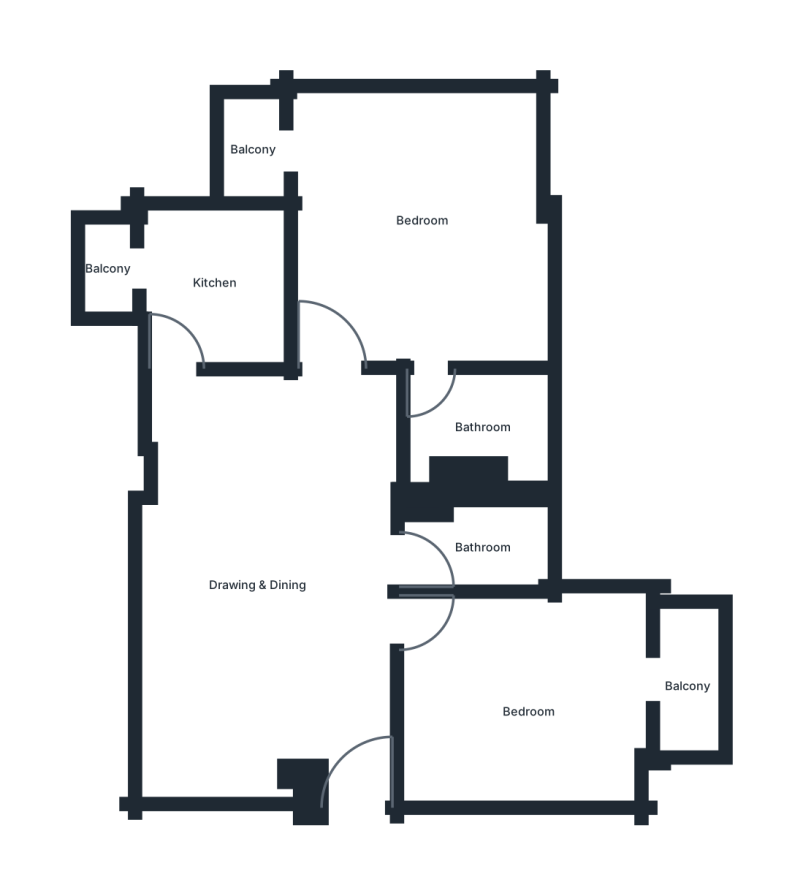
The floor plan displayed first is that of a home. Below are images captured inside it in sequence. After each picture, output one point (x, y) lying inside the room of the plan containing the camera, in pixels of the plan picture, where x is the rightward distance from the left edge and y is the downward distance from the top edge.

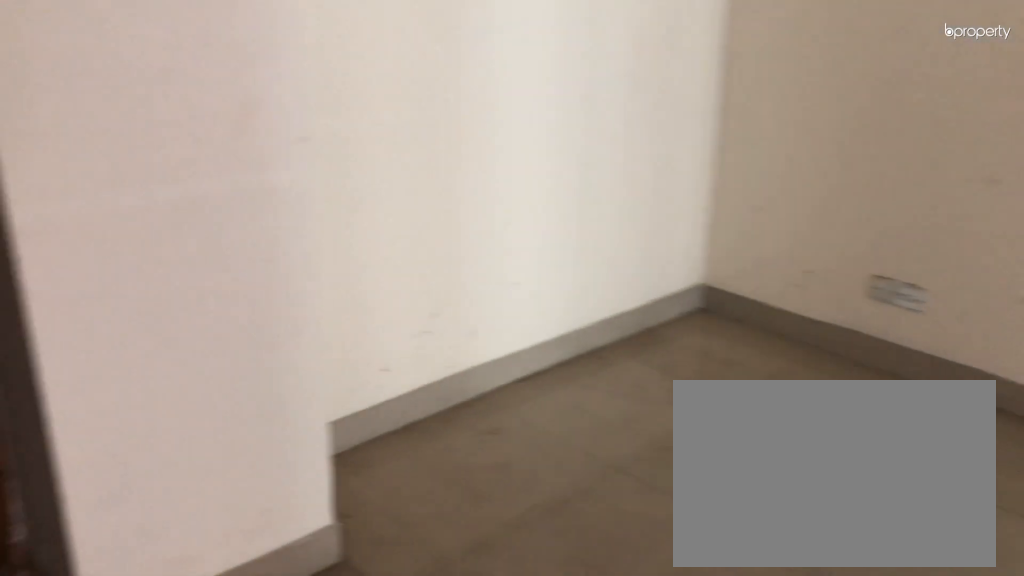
(258, 565)
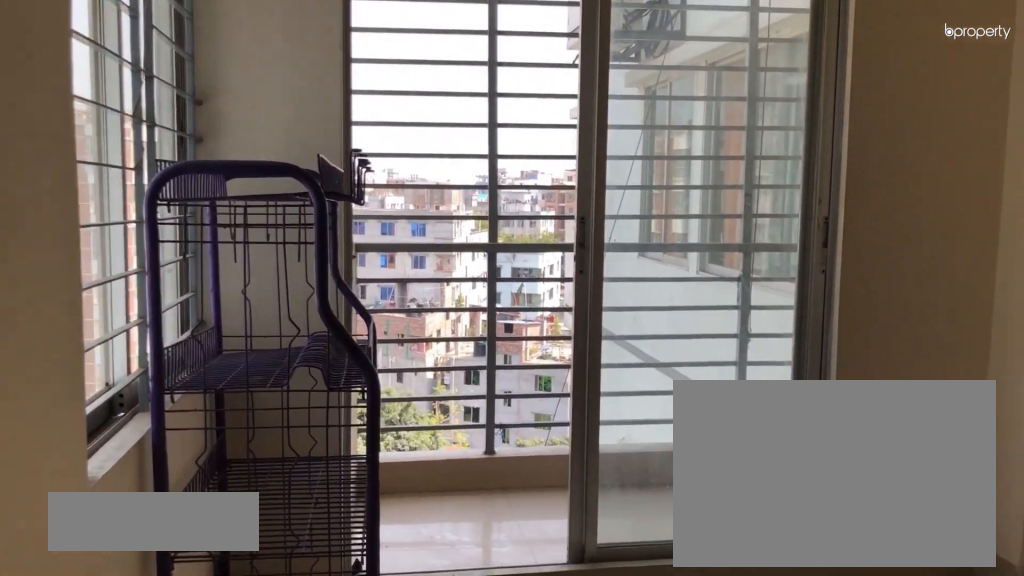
(522, 703)
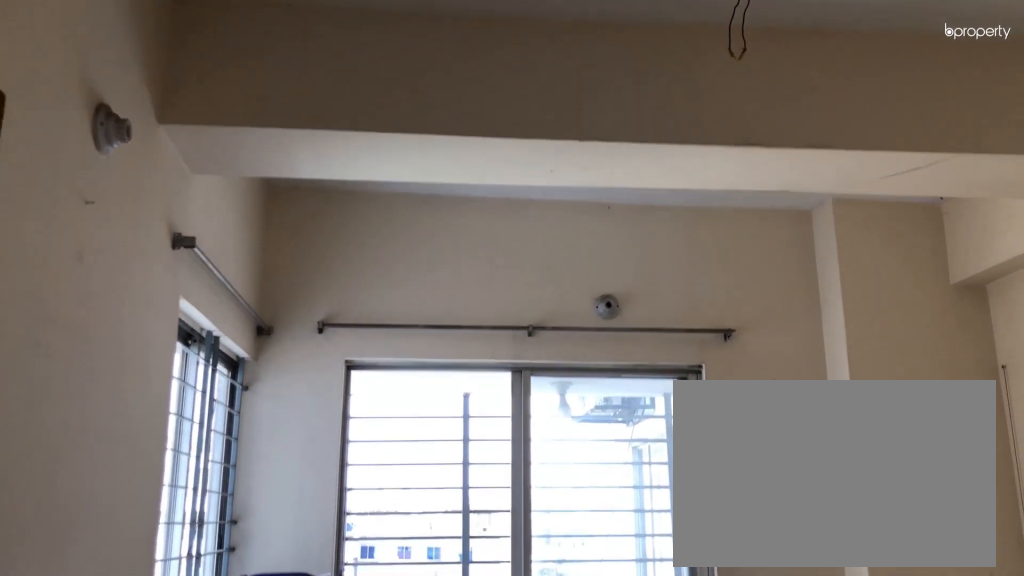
(522, 703)
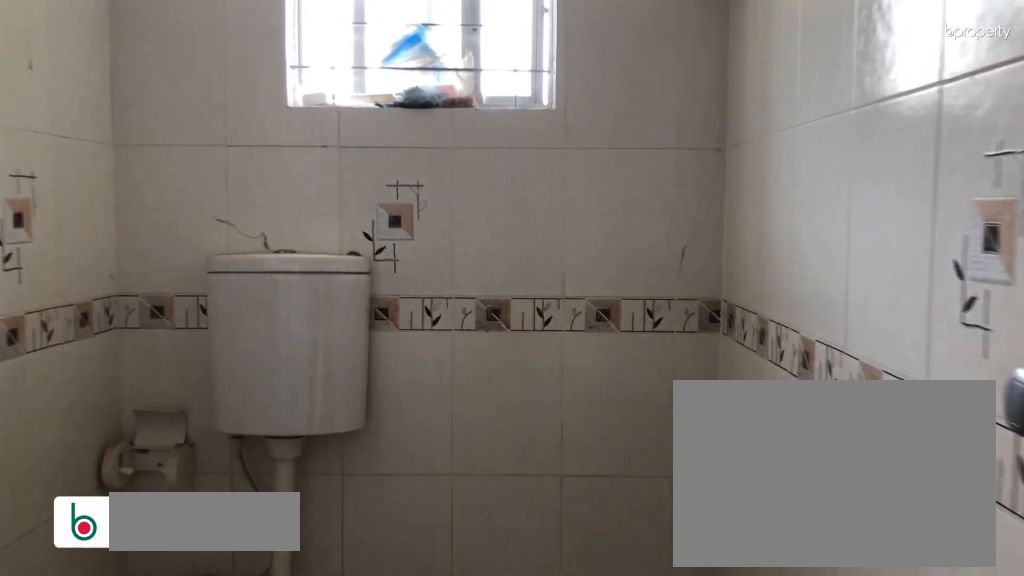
(476, 539)
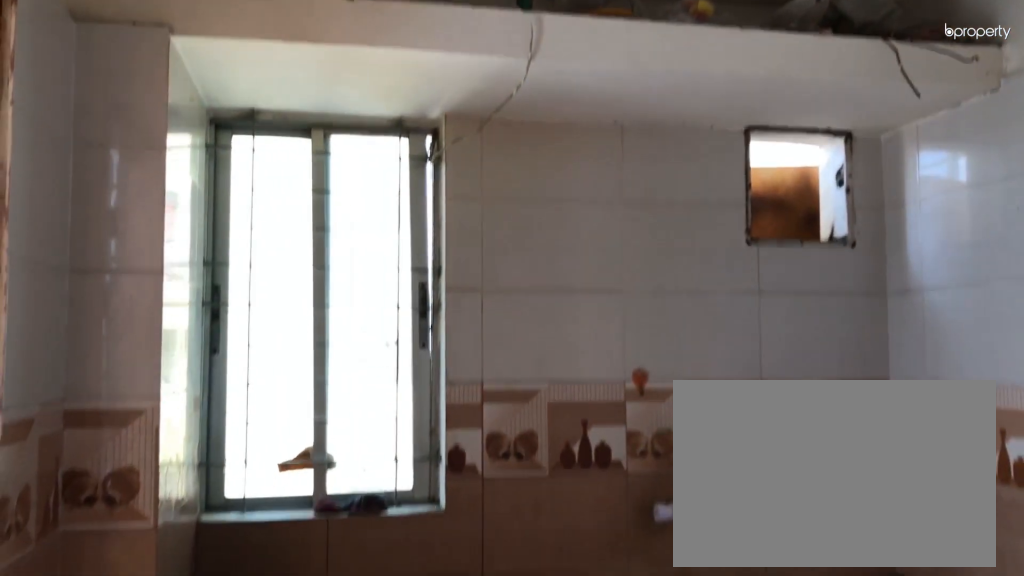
(206, 286)
